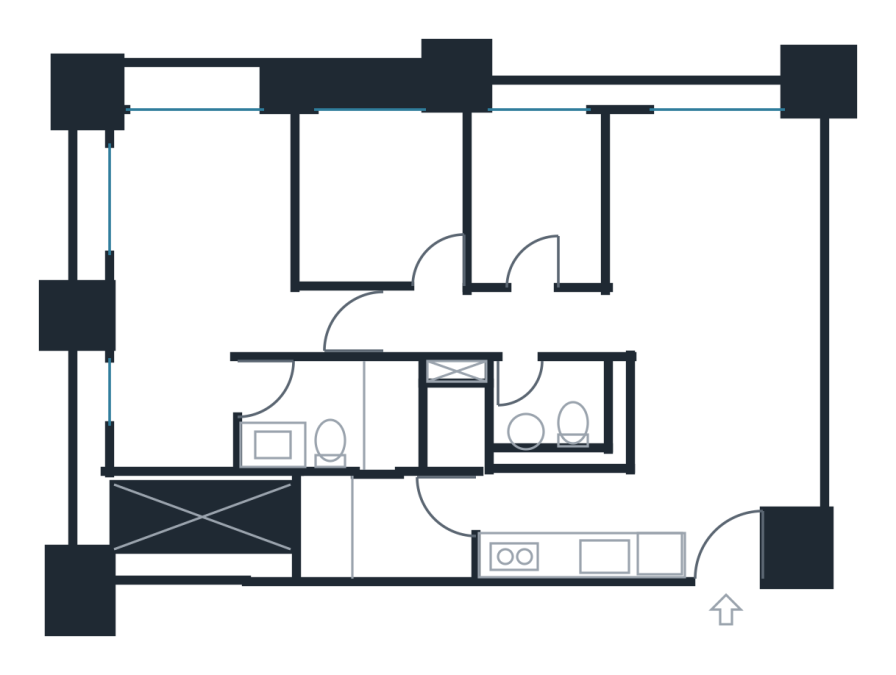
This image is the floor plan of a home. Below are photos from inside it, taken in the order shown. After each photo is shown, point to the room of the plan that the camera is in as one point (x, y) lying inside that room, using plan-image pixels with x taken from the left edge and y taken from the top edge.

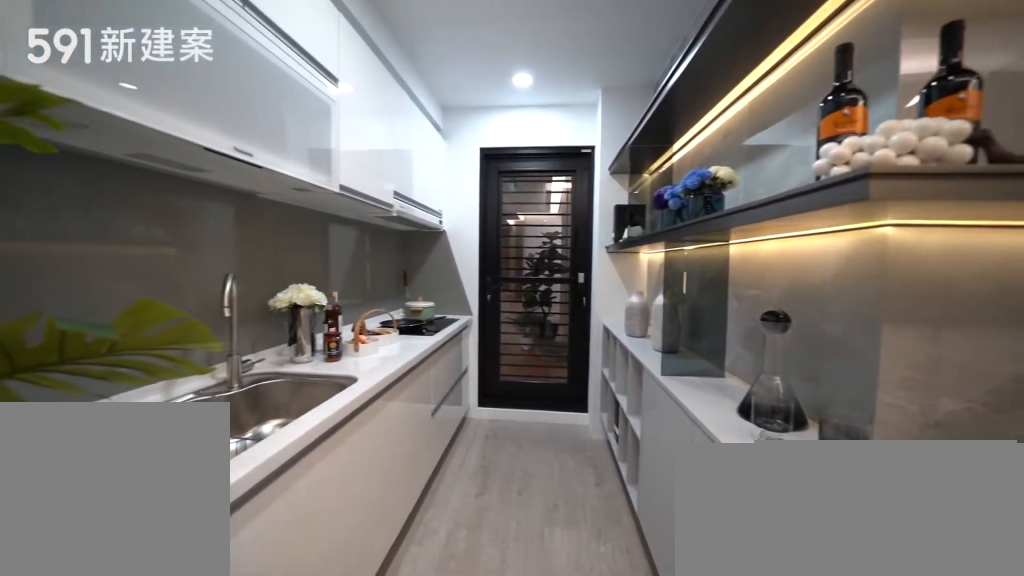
(570, 521)
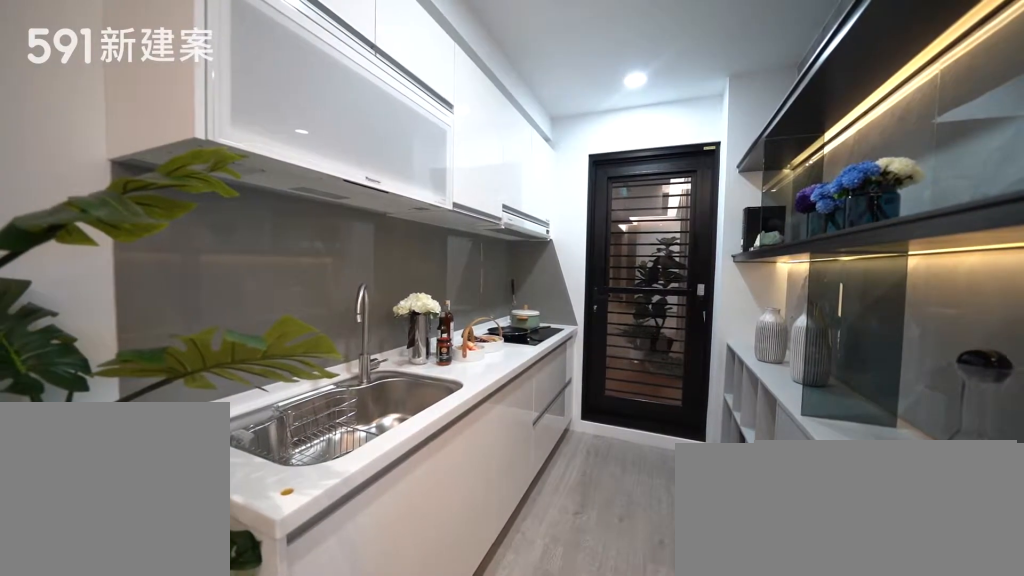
(570, 521)
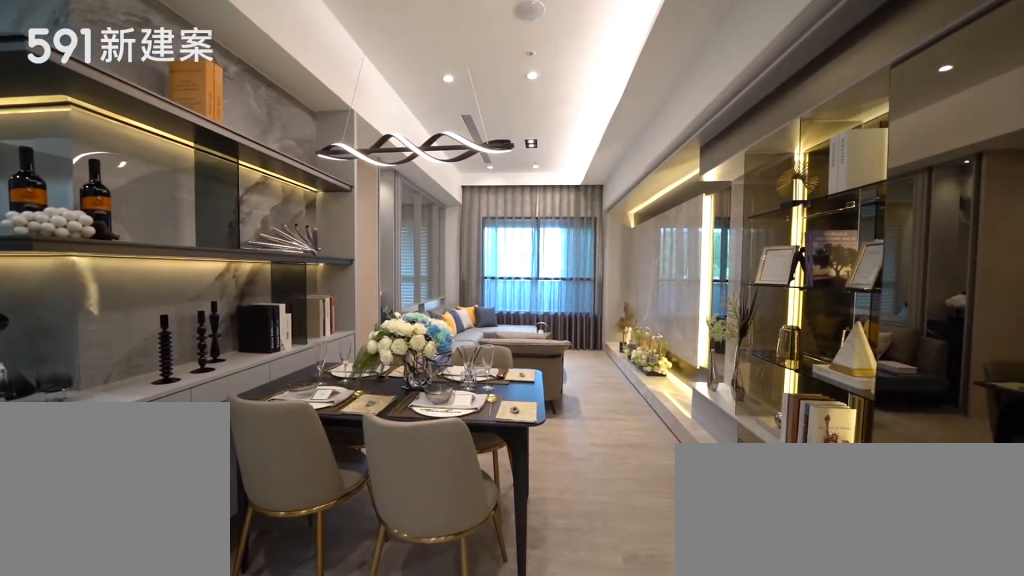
(716, 425)
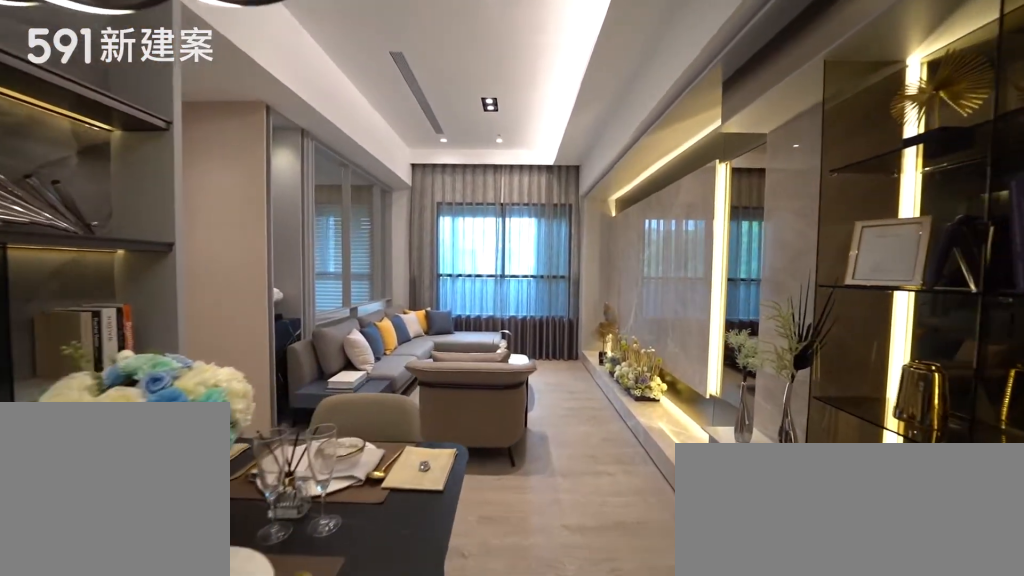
(716, 425)
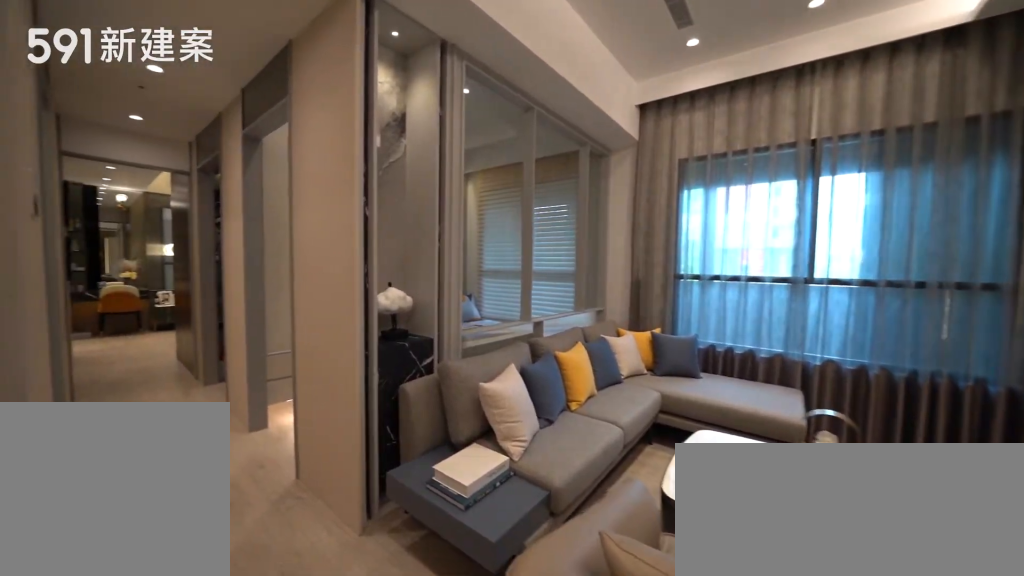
(713, 229)
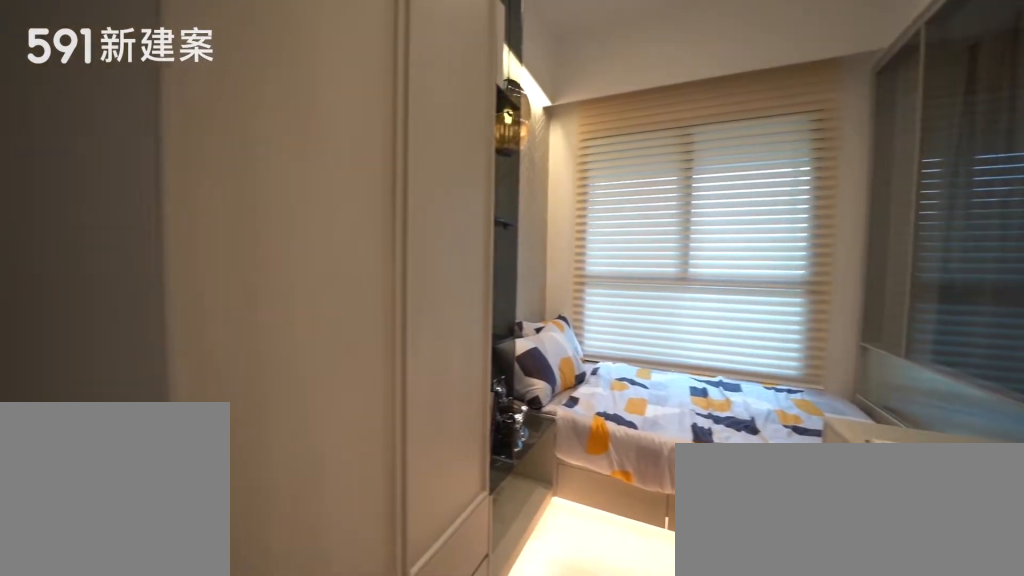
(541, 194)
